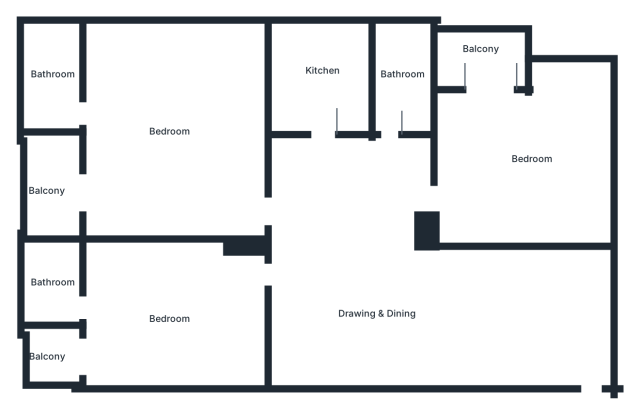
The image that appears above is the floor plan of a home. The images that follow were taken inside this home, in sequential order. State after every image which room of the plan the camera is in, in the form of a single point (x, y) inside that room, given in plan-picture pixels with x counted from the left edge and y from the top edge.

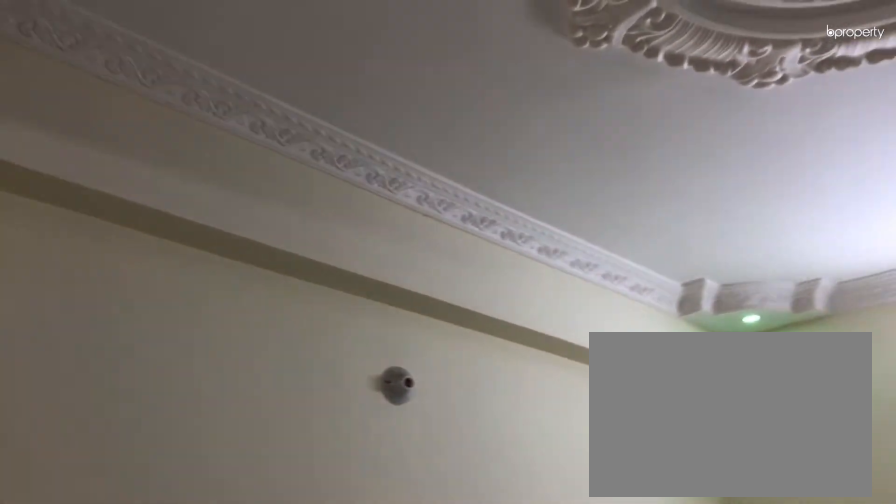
(424, 319)
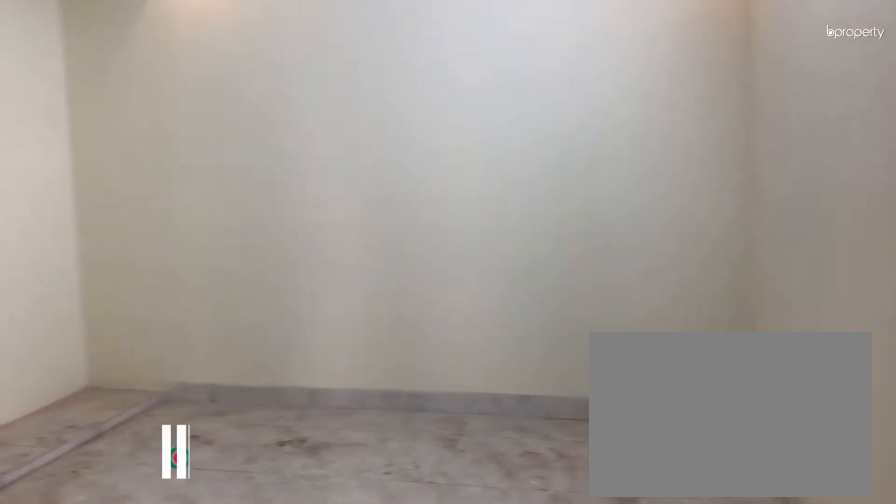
(521, 162)
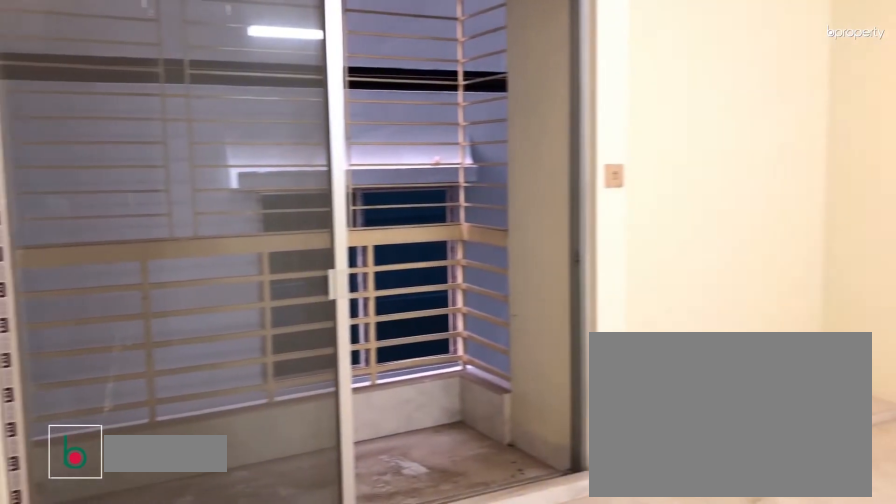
(521, 162)
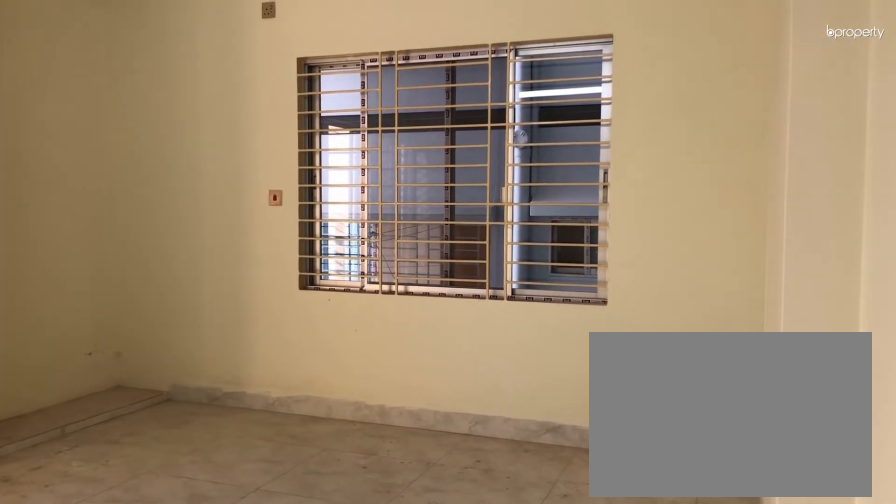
(162, 131)
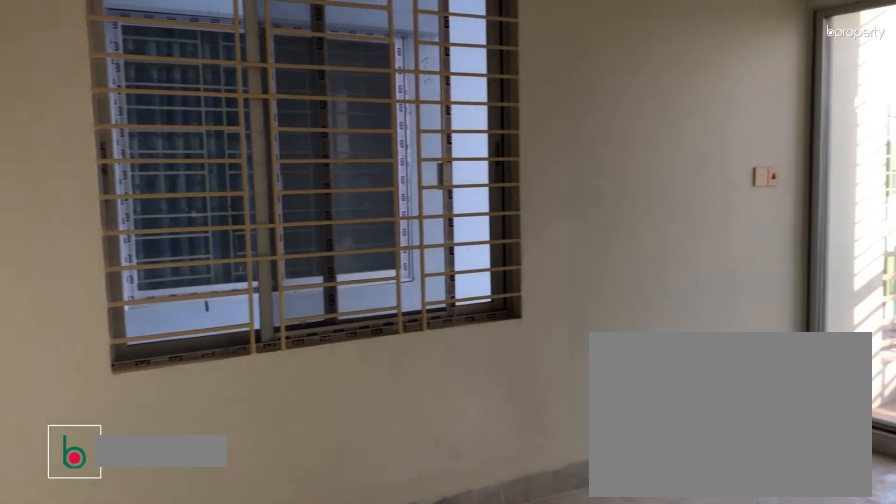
(167, 319)
